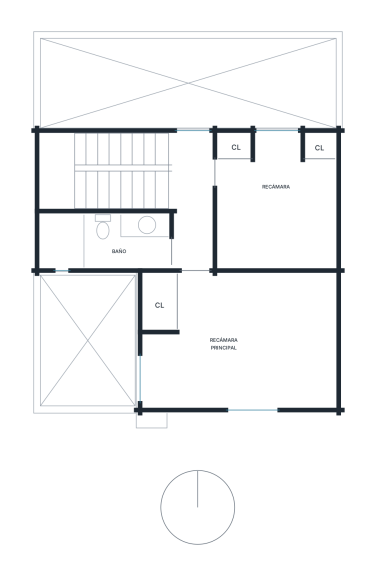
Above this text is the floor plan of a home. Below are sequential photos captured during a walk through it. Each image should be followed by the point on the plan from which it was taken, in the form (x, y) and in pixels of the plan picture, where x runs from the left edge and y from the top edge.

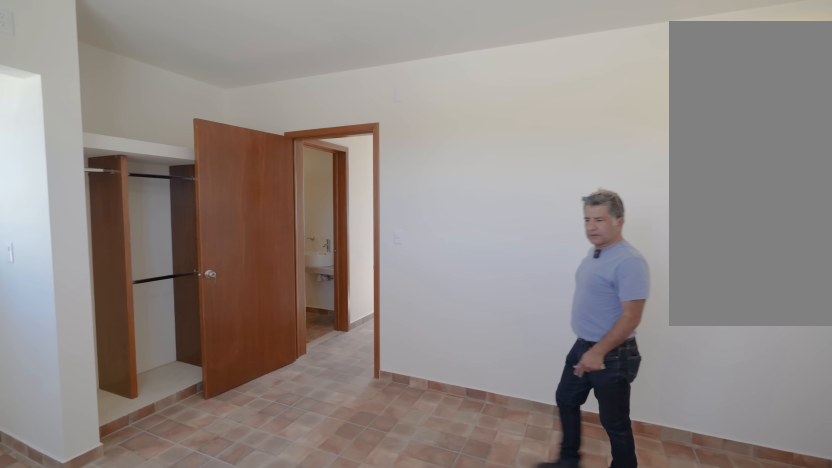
(263, 349)
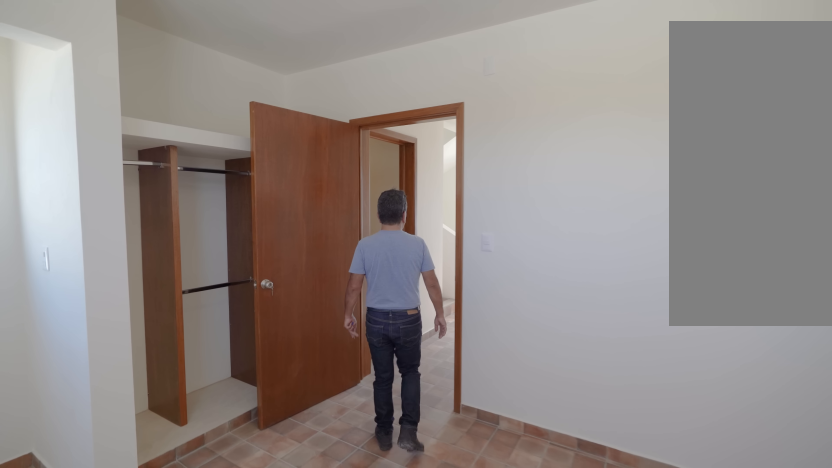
(264, 349)
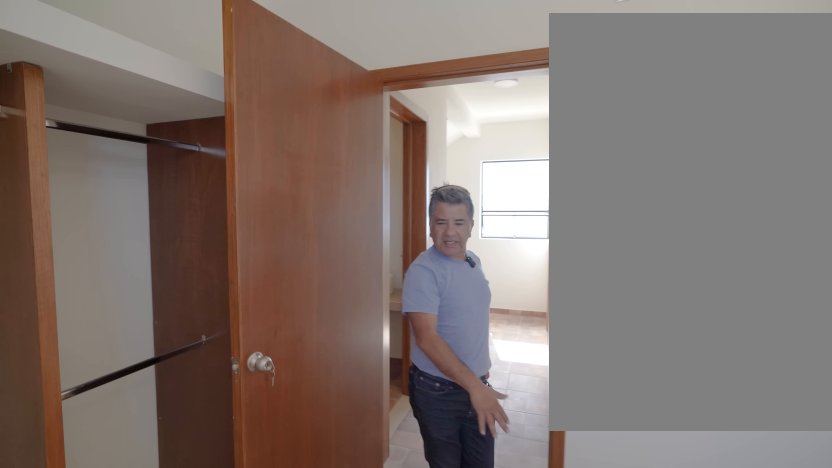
(239, 347)
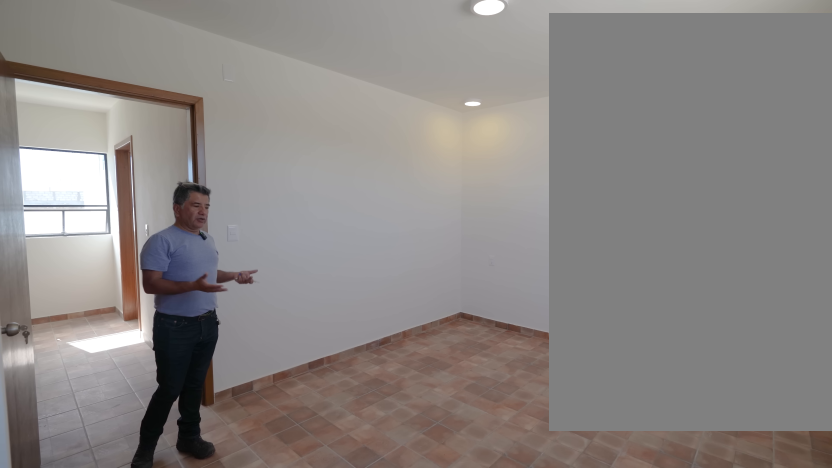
(197, 335)
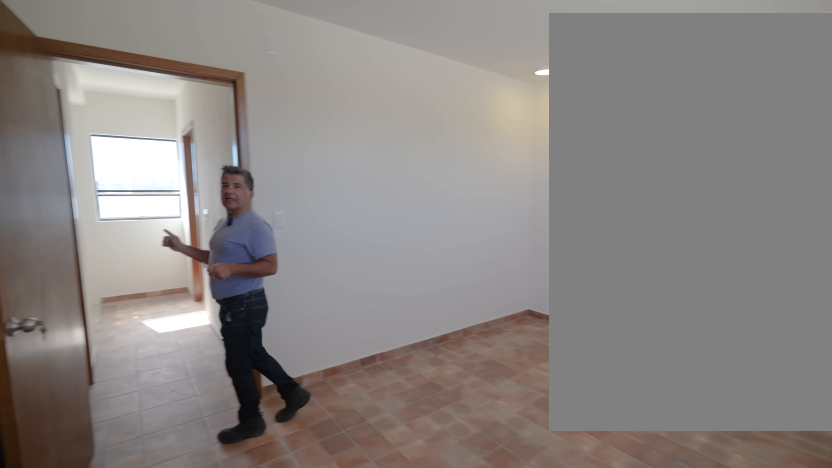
(197, 335)
